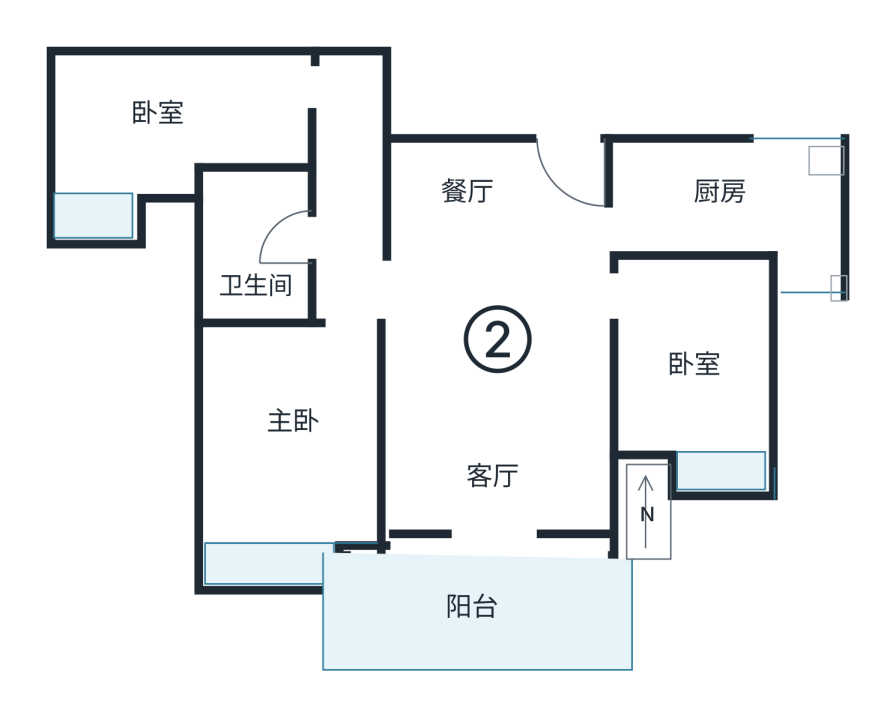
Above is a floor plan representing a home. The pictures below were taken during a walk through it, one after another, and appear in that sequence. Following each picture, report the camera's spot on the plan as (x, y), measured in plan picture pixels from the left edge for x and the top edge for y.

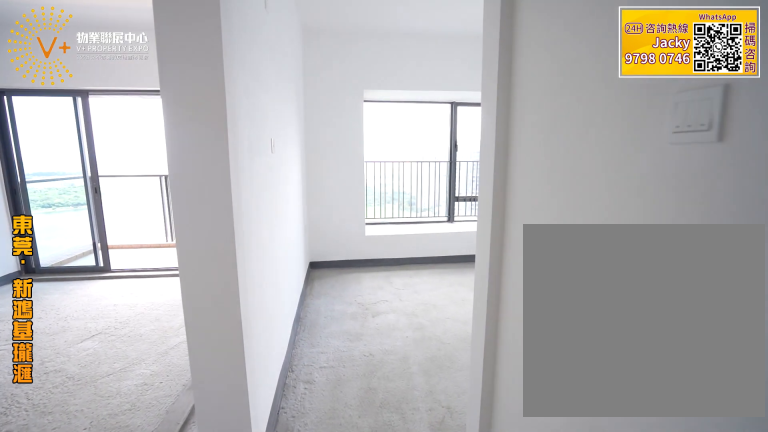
(305, 411)
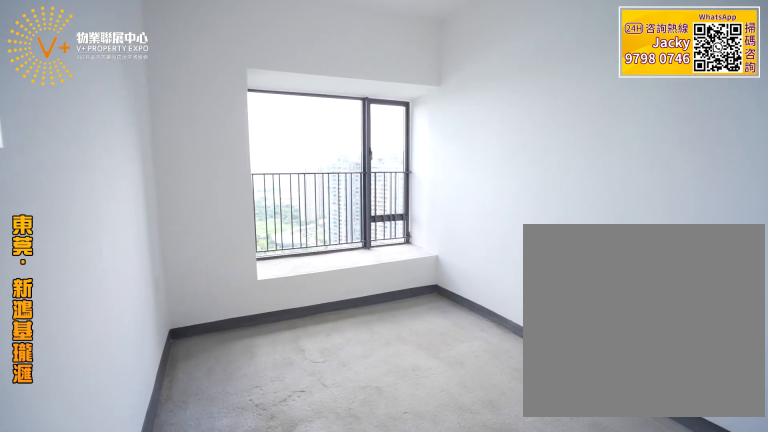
(305, 411)
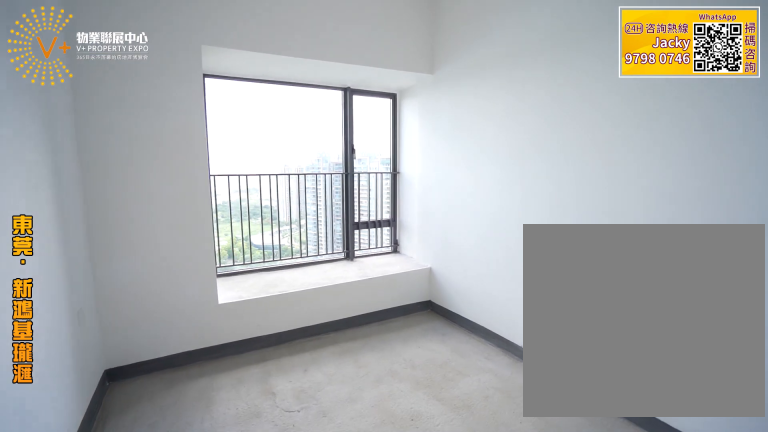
(299, 411)
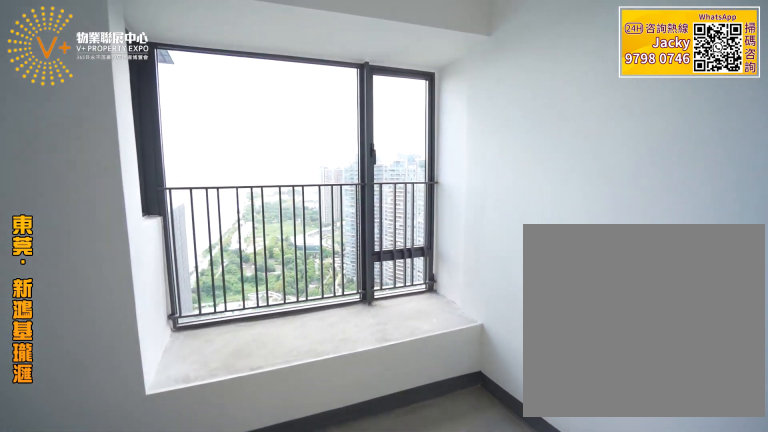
(305, 411)
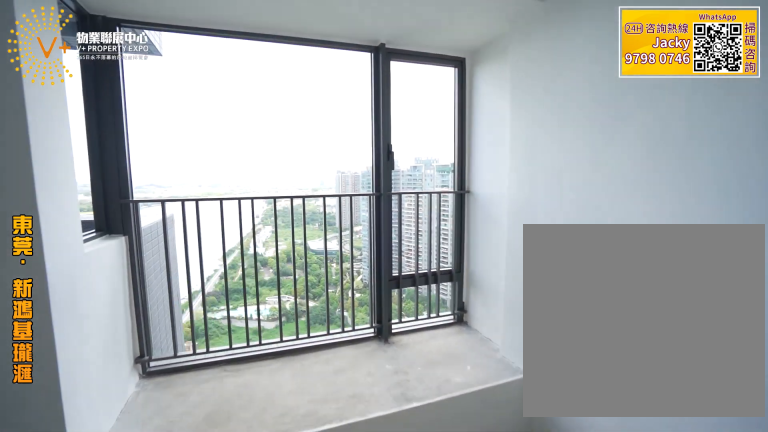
(304, 411)
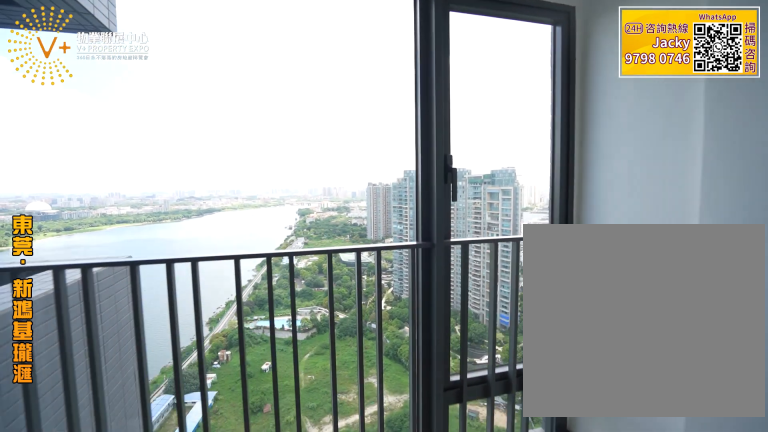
(305, 411)
